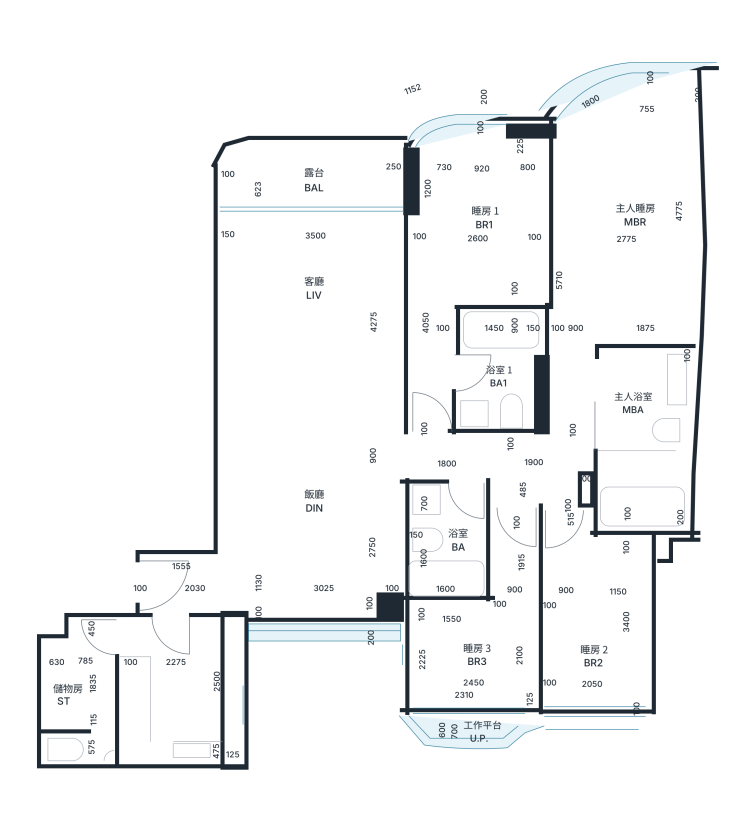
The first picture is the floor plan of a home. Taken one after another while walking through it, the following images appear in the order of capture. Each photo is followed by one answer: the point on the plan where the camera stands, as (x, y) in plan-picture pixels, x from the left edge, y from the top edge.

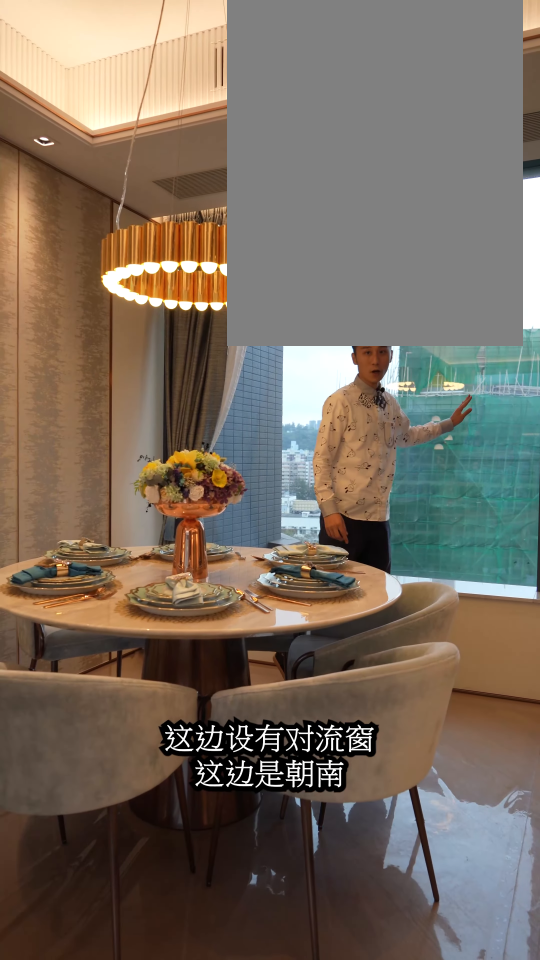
(326, 573)
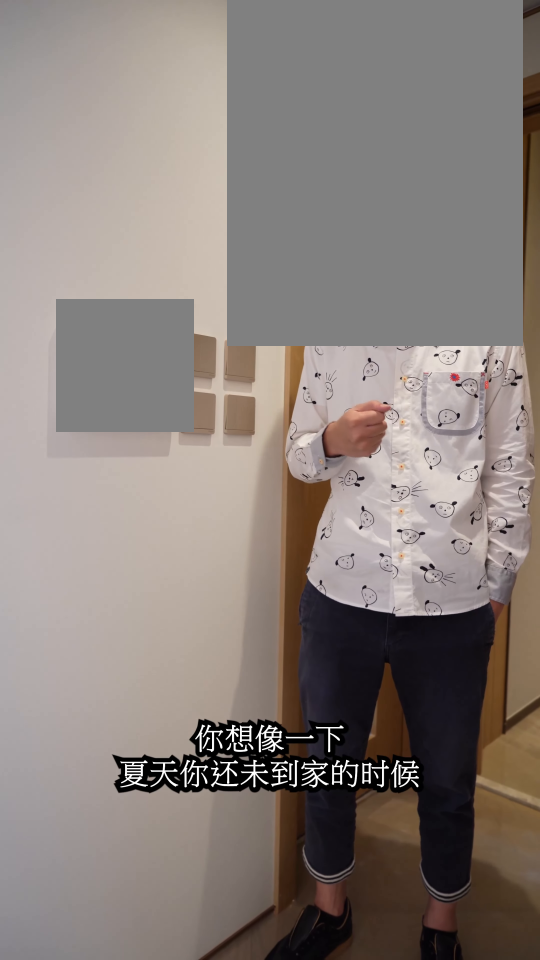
(172, 606)
